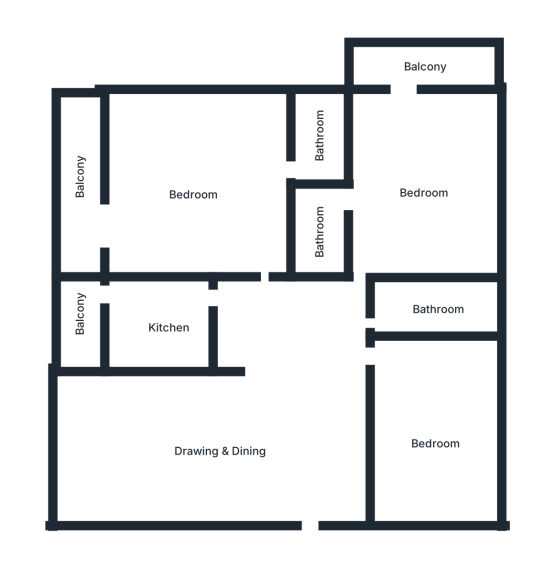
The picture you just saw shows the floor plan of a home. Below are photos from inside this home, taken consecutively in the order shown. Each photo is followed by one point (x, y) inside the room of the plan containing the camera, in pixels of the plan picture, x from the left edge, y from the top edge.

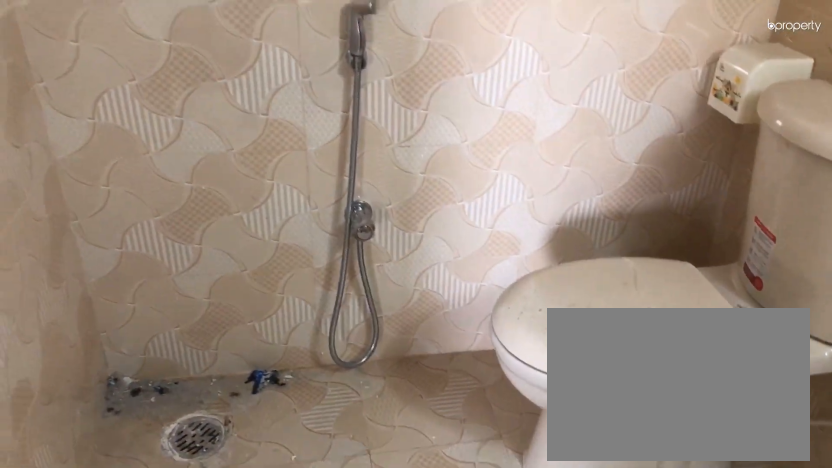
(318, 225)
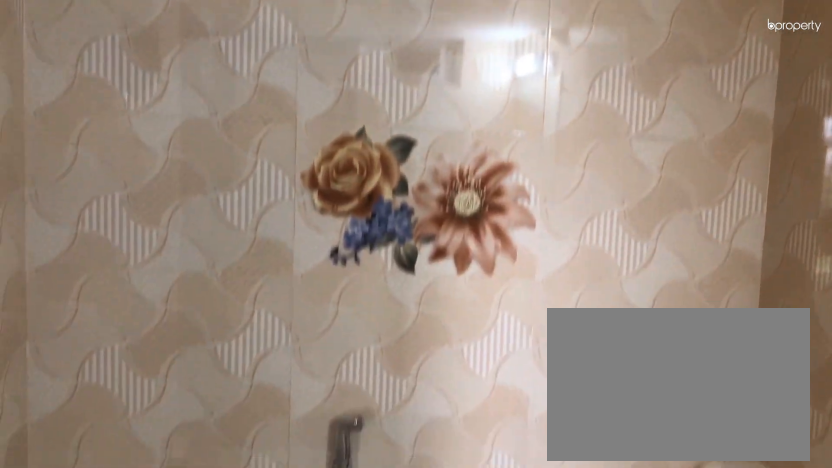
(318, 225)
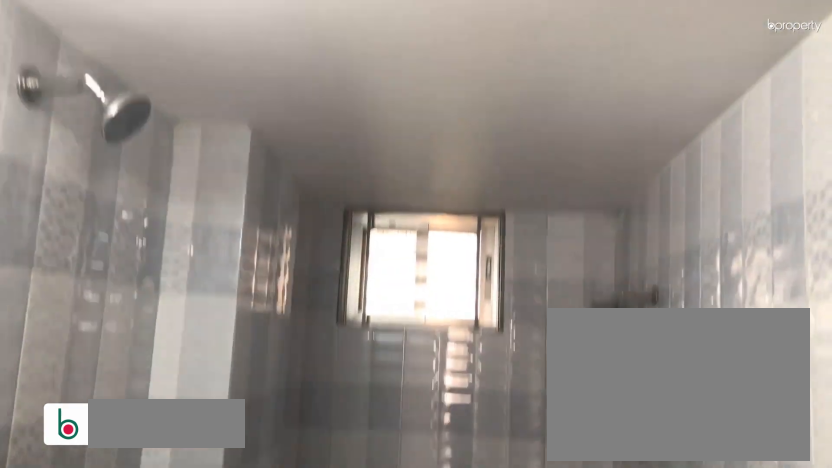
(441, 307)
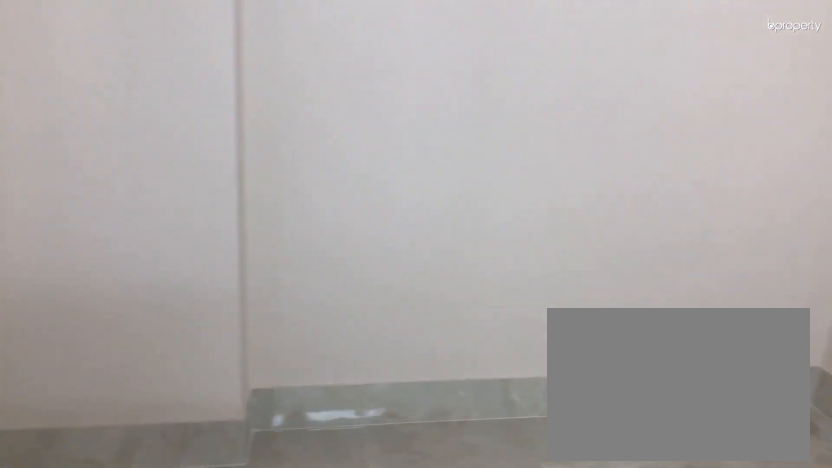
(437, 444)
